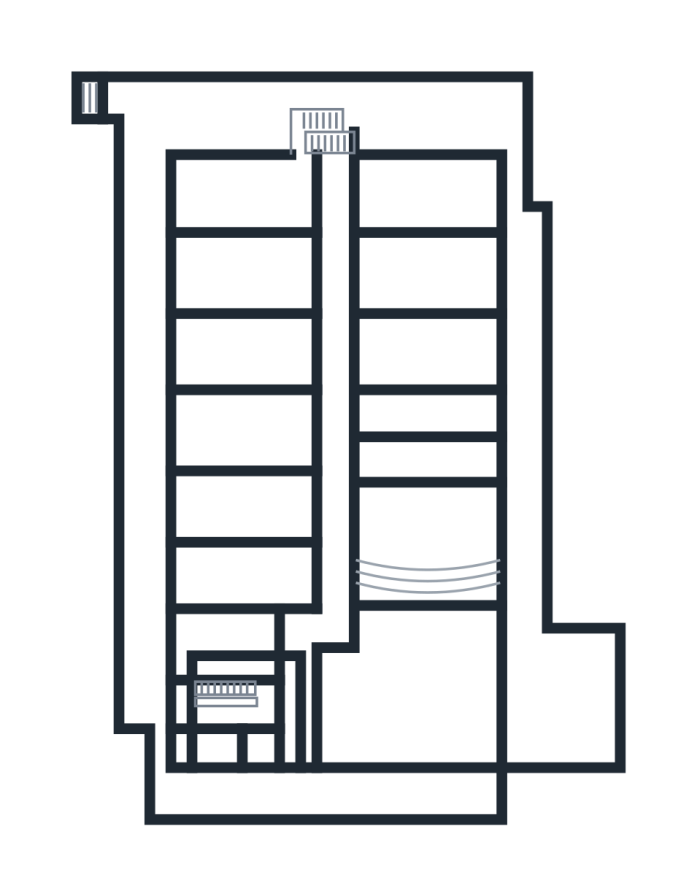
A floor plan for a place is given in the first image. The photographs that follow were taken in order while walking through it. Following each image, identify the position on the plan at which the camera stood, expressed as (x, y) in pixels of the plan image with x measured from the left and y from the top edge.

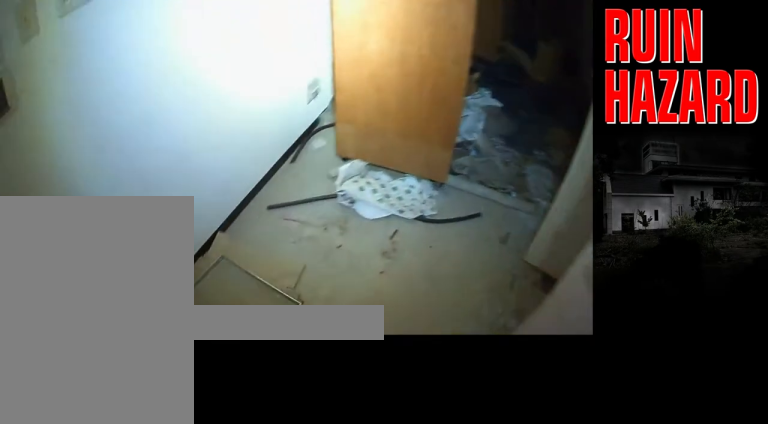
(322, 659)
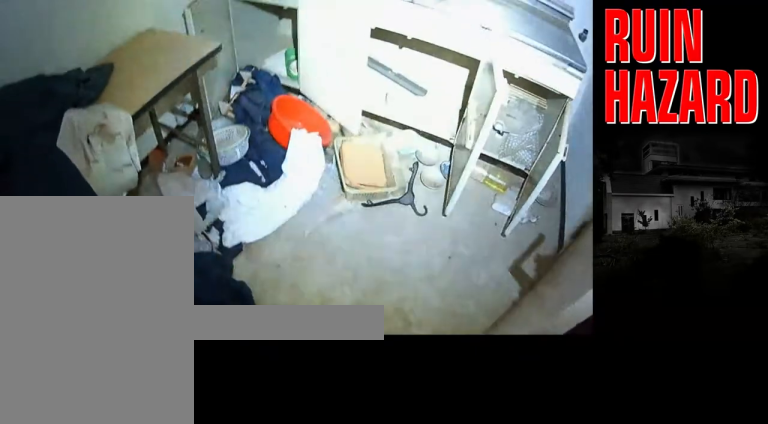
(223, 680)
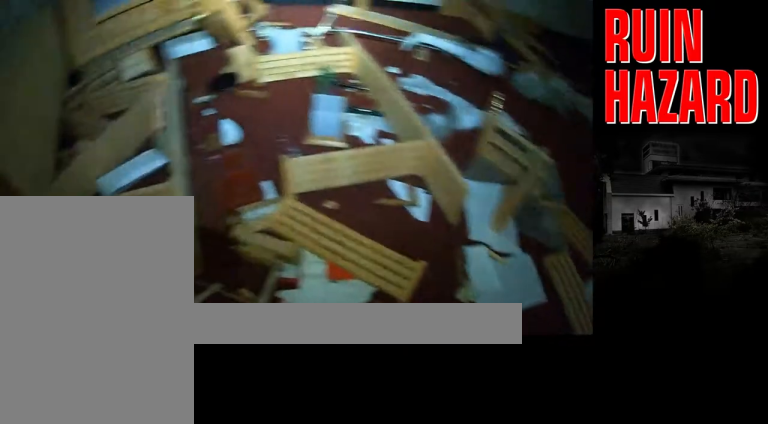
(247, 545)
